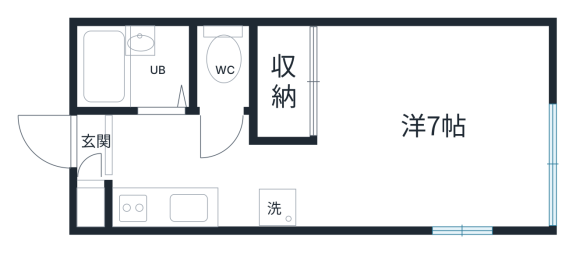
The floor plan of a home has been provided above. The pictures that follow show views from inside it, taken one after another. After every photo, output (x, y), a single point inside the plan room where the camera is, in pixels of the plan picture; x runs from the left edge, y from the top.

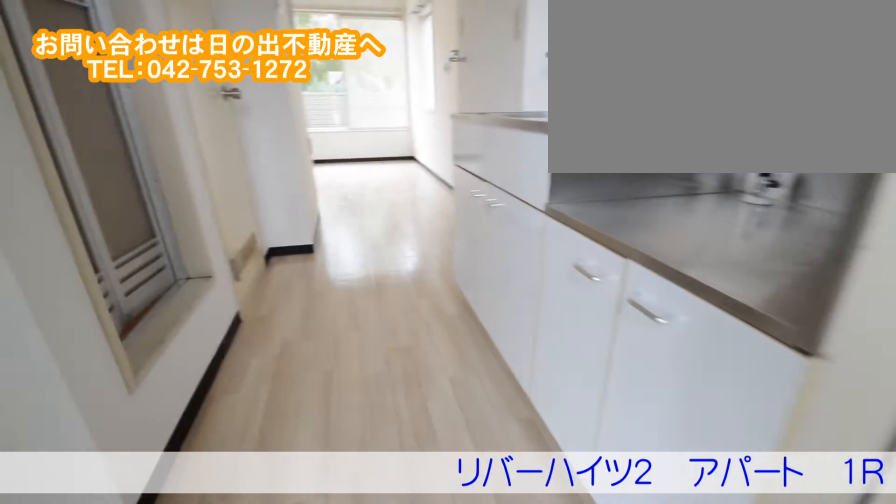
(147, 145)
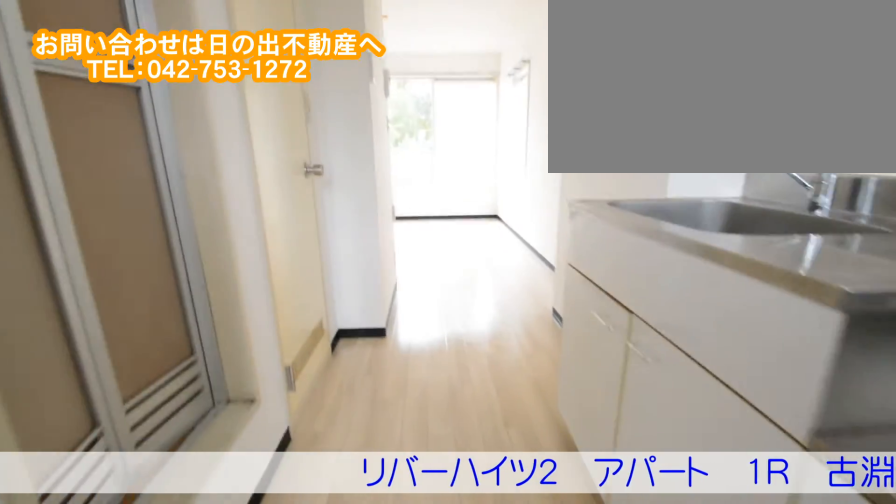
(147, 145)
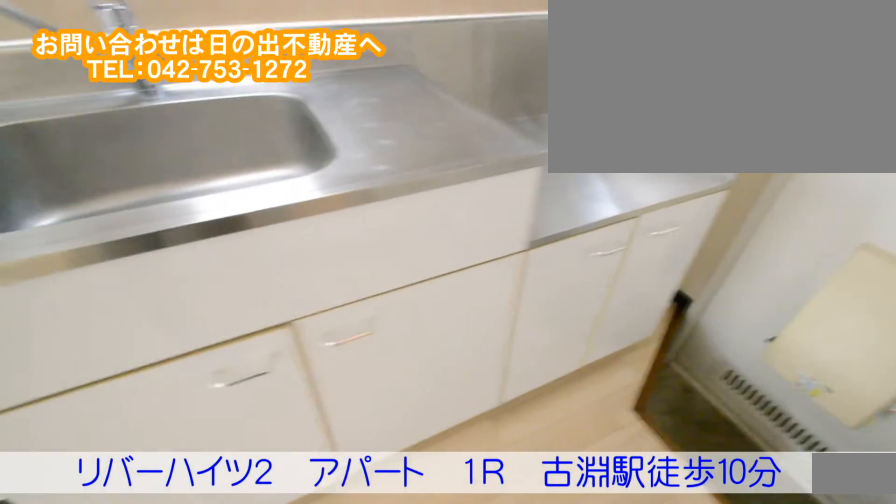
(187, 148)
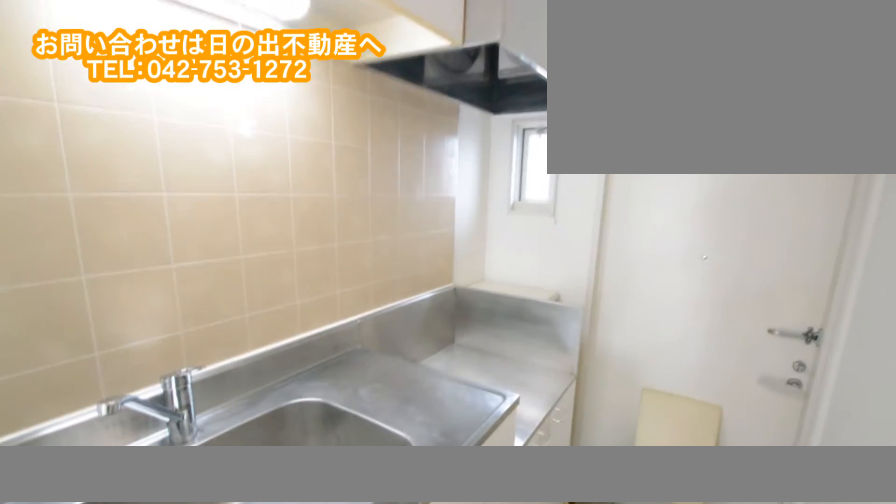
(187, 148)
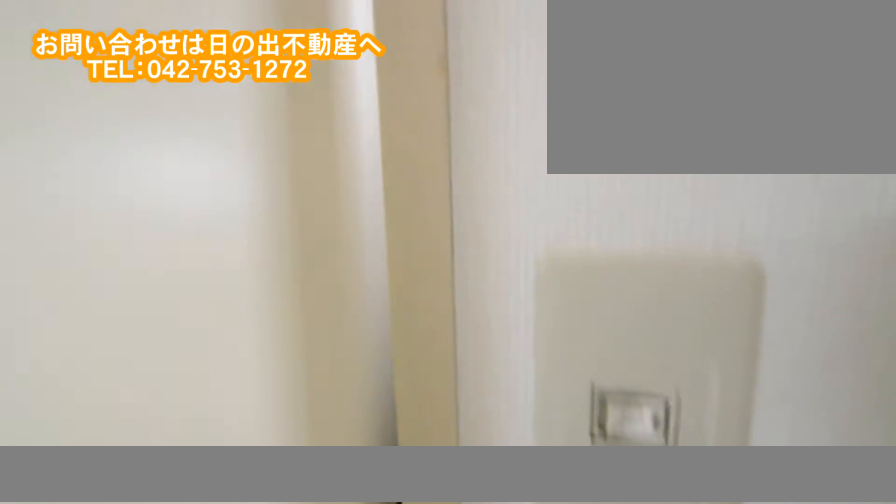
(217, 72)
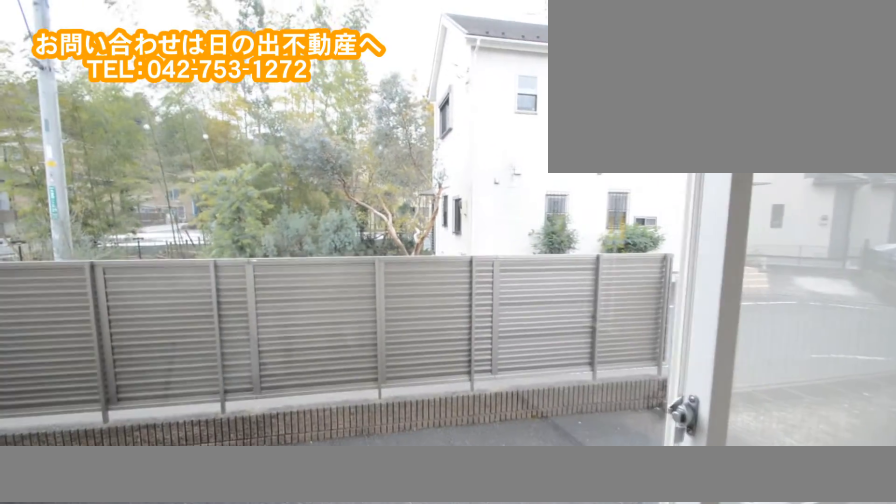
(441, 80)
